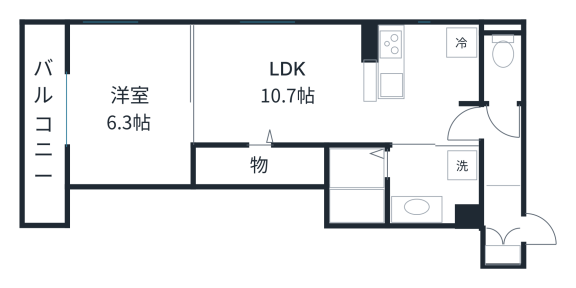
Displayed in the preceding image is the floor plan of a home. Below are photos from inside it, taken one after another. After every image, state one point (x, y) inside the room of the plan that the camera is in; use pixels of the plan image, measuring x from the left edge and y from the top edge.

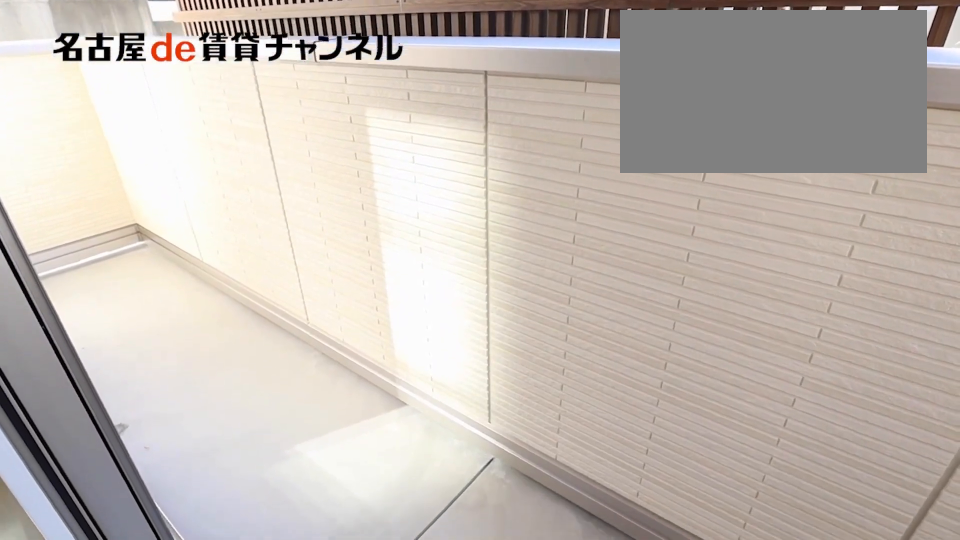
(44, 123)
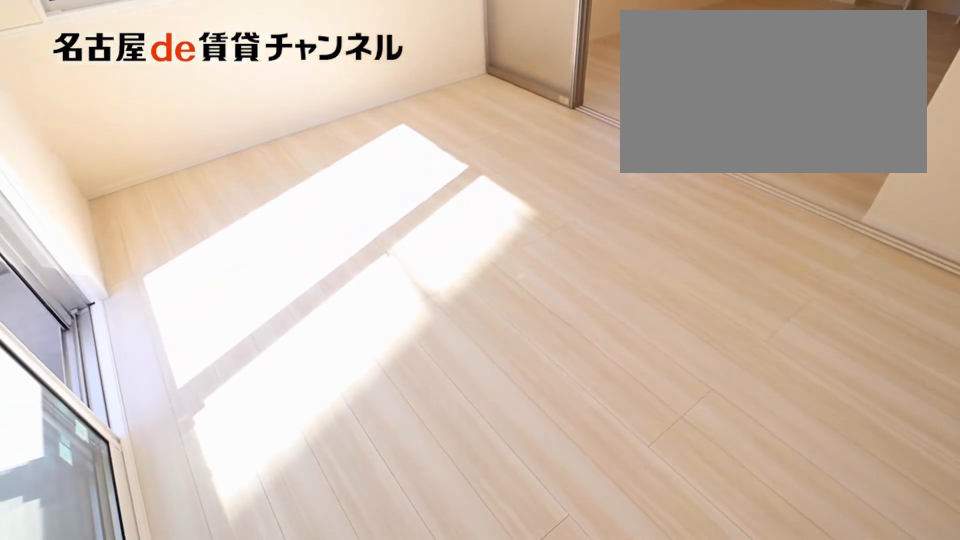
(131, 105)
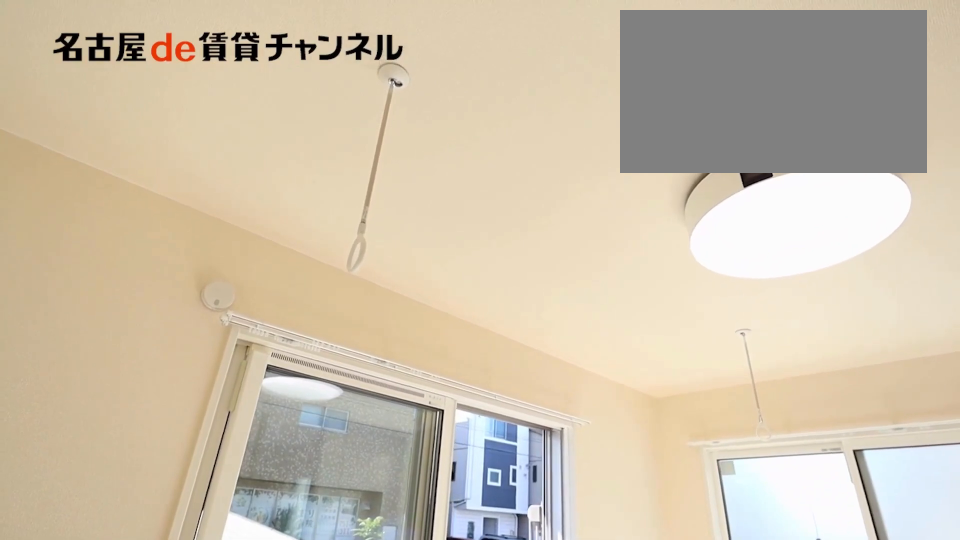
(131, 105)
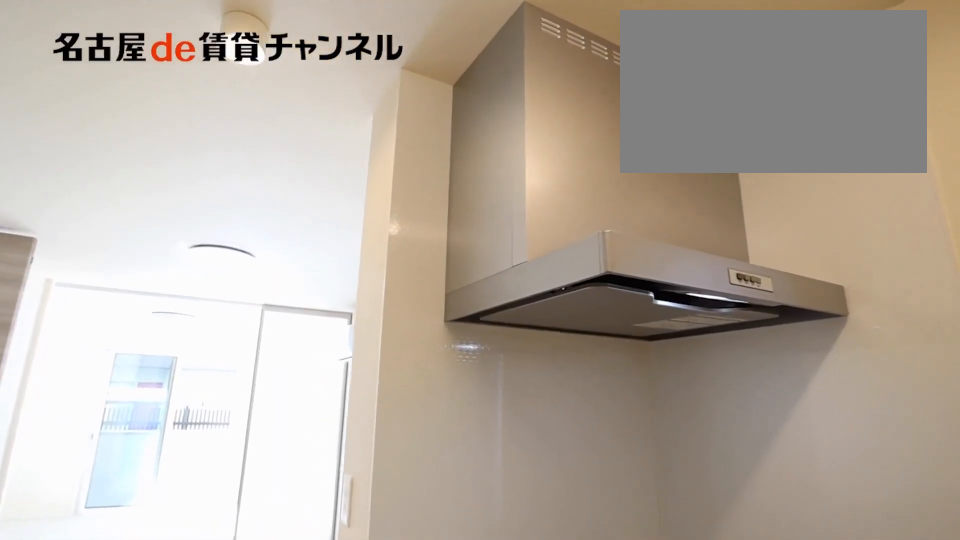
(421, 62)
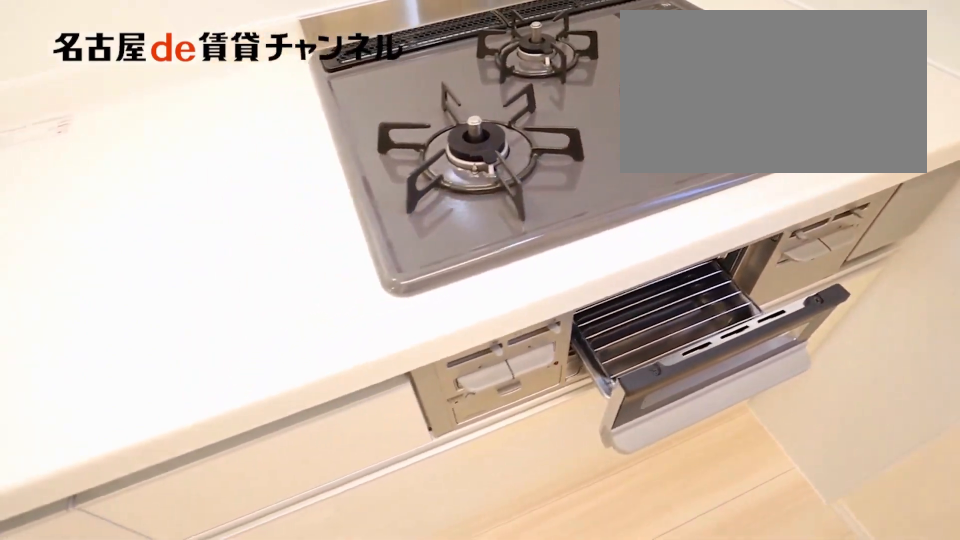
(421, 62)
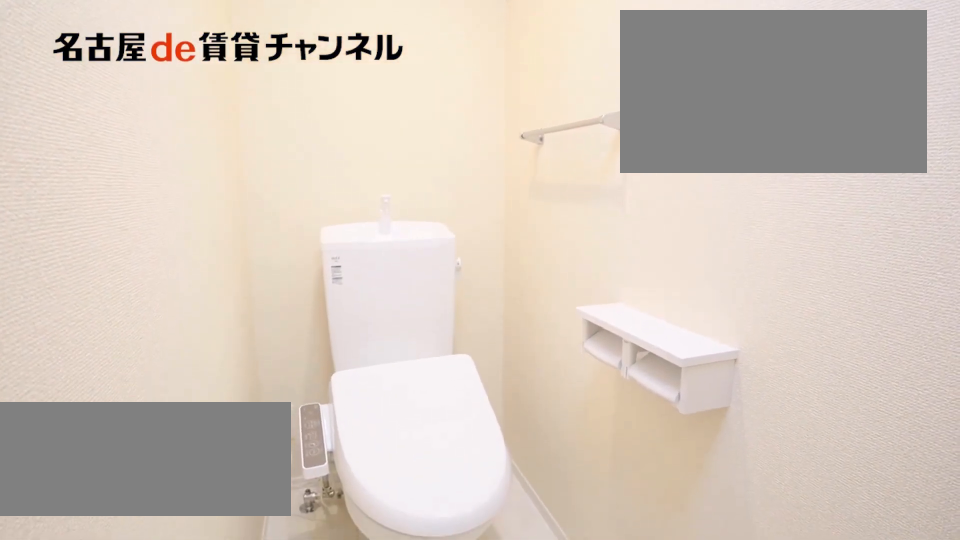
(502, 67)
